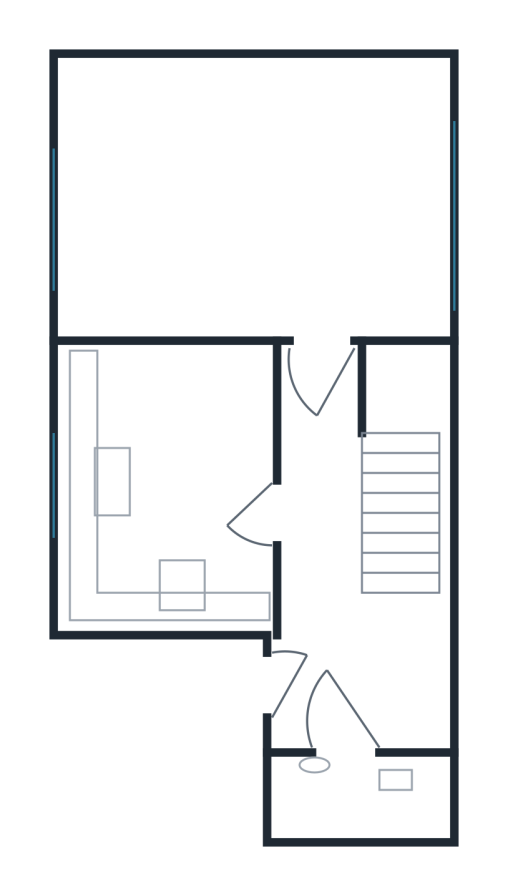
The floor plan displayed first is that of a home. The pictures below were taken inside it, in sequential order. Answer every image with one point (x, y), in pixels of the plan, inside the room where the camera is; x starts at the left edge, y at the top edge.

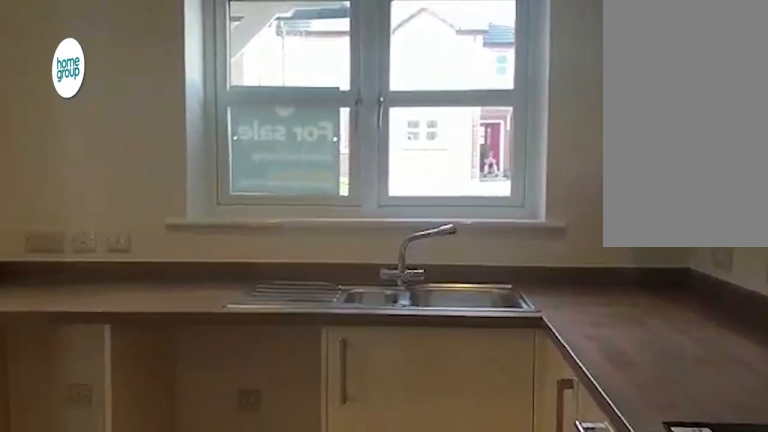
(228, 416)
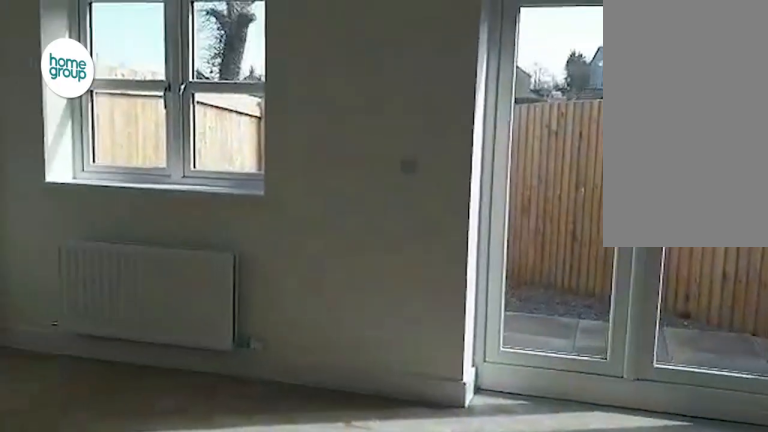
(256, 233)
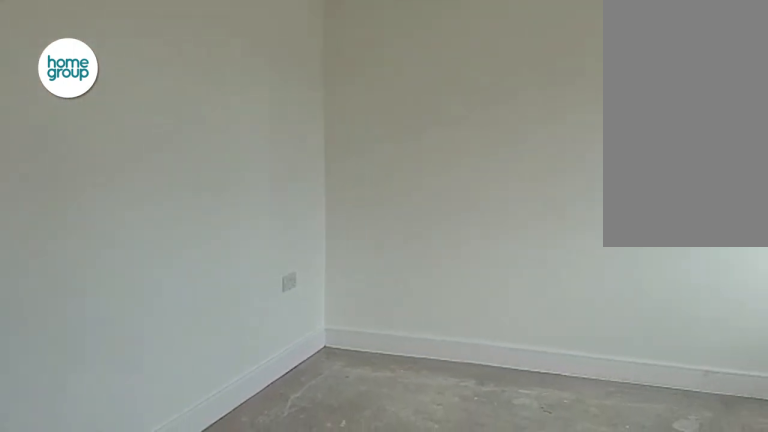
(255, 236)
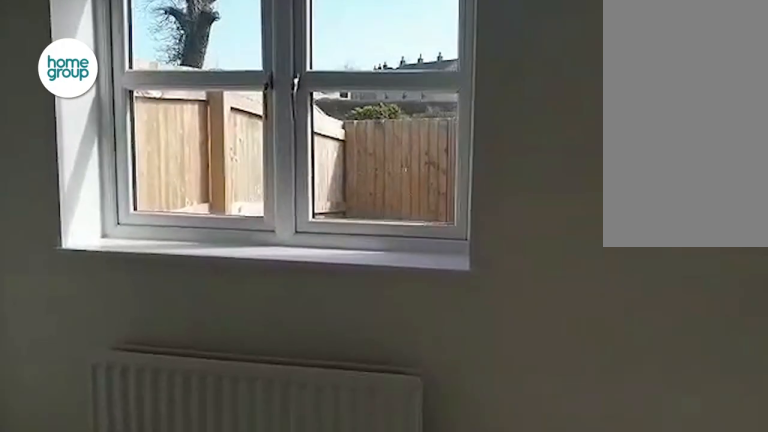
(174, 307)
